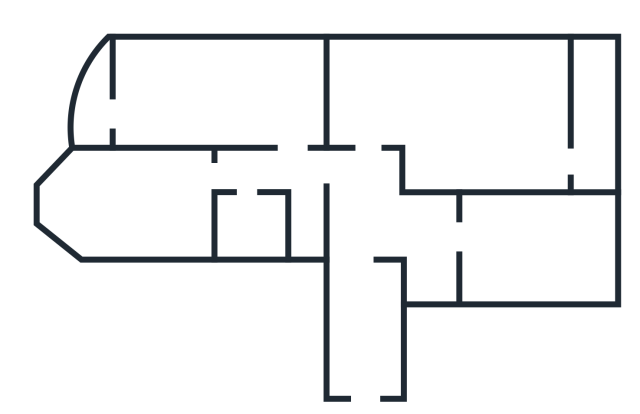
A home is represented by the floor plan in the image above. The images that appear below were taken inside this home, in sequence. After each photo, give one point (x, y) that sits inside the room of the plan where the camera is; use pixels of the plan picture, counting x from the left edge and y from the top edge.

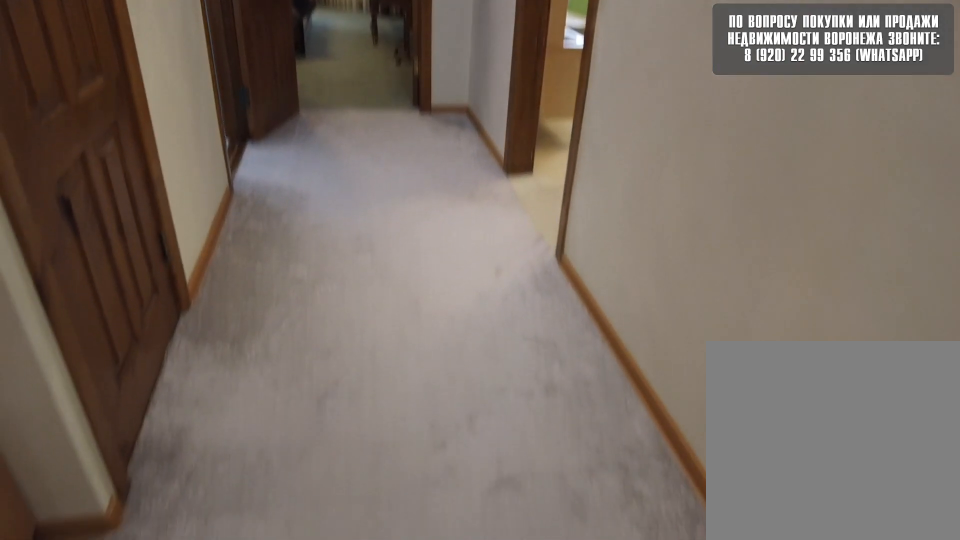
(365, 179)
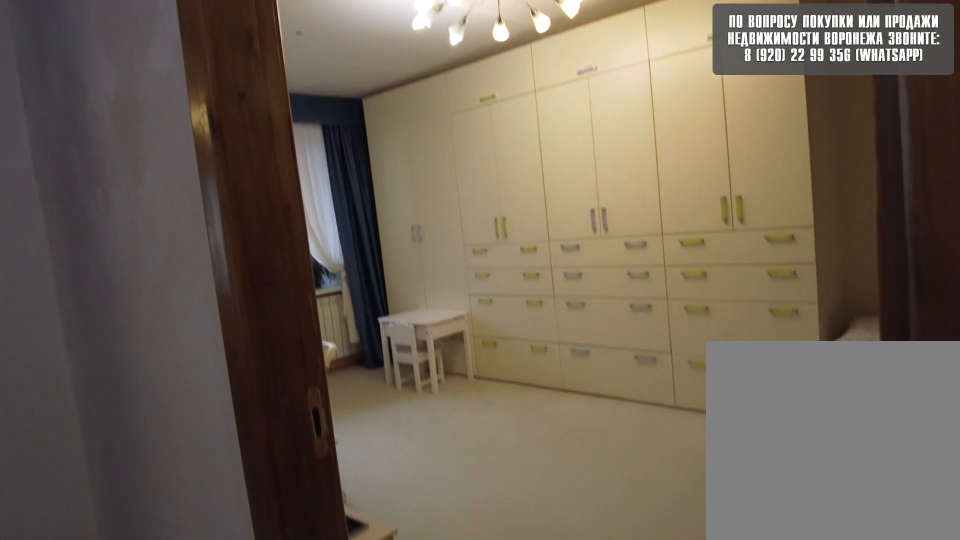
(291, 168)
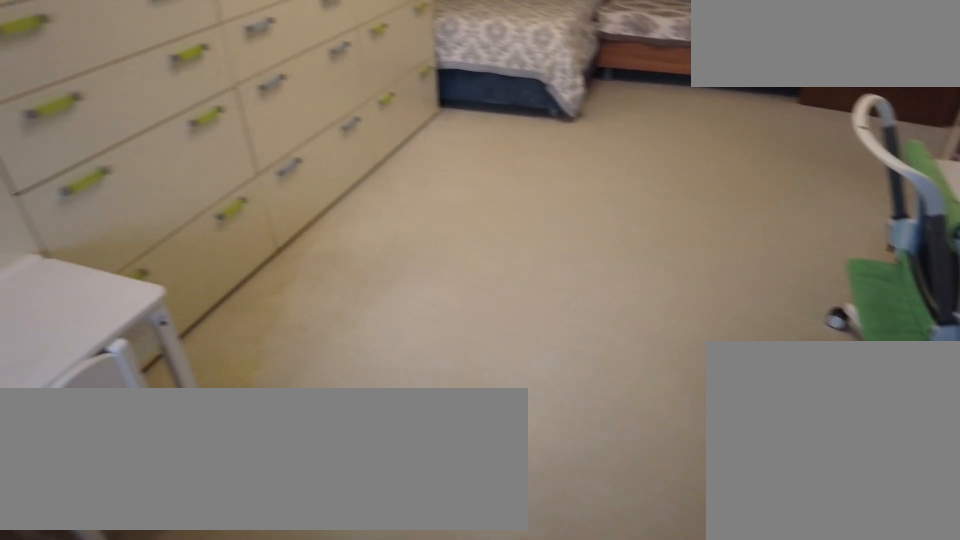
(263, 101)
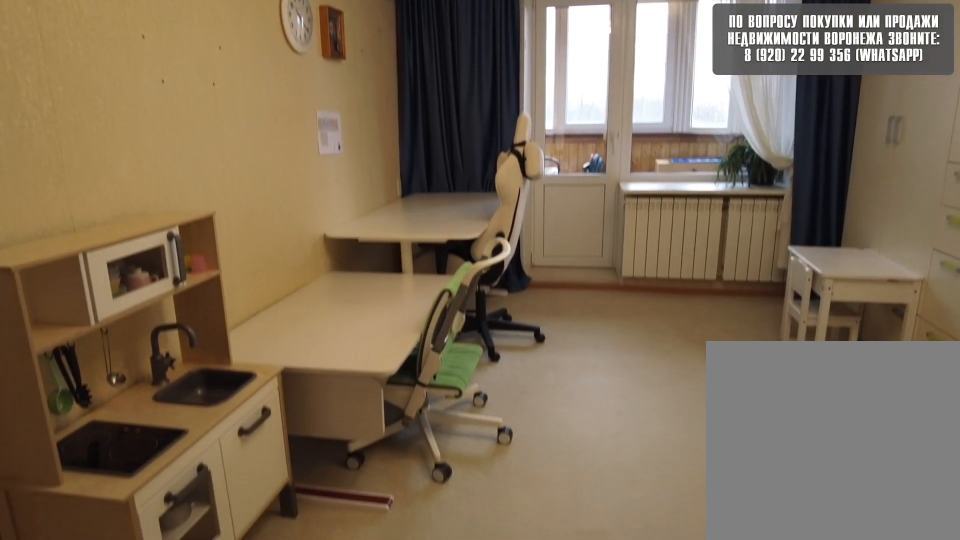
(263, 101)
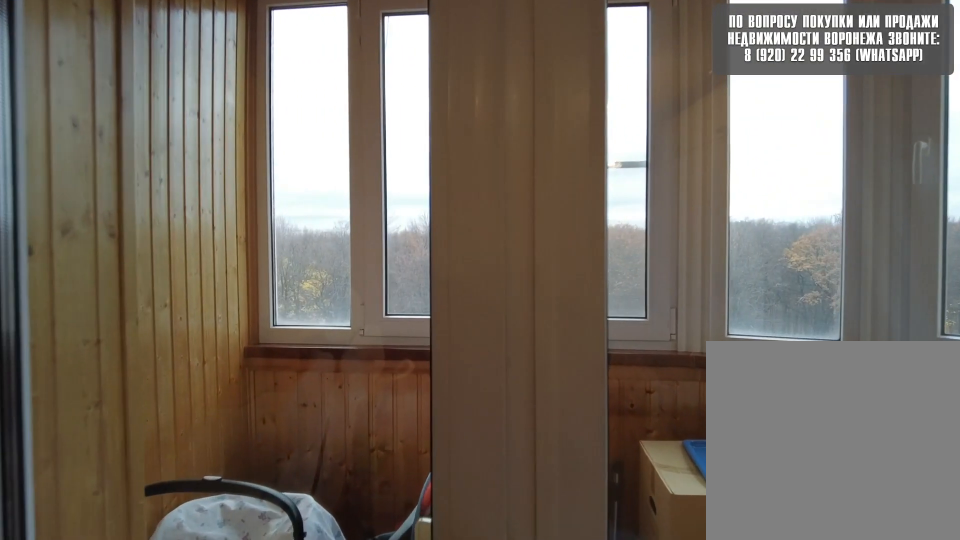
(155, 103)
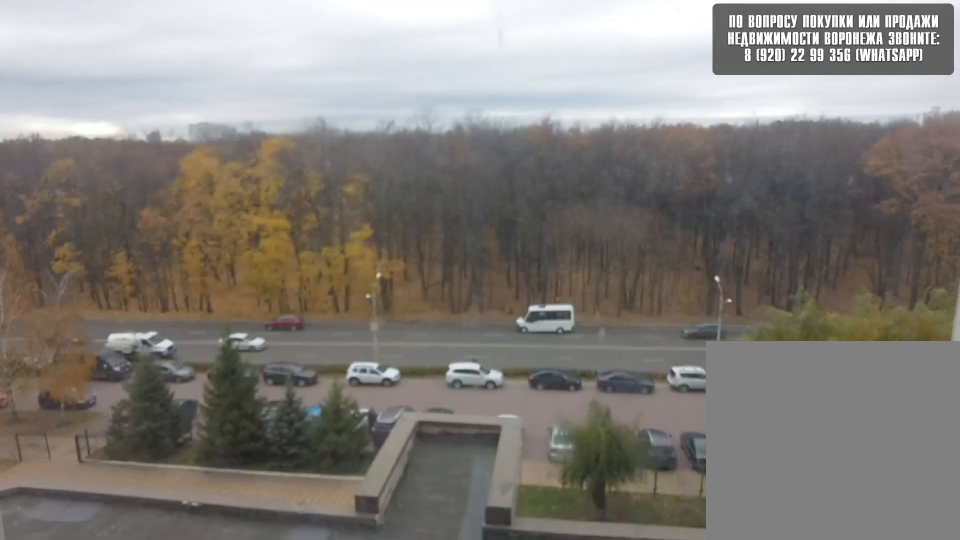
(99, 106)
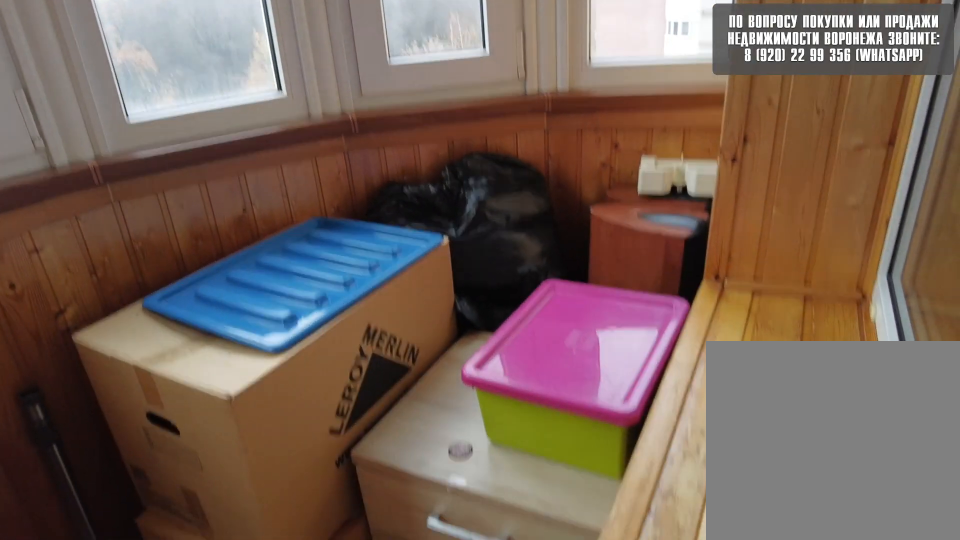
(99, 106)
